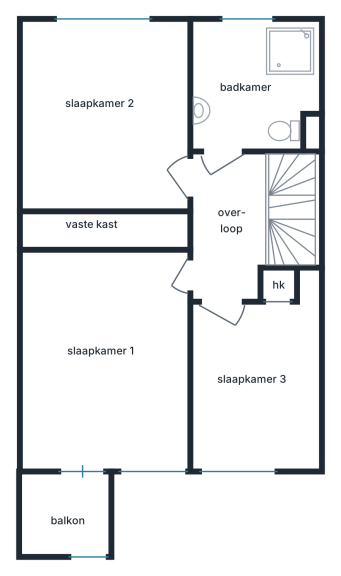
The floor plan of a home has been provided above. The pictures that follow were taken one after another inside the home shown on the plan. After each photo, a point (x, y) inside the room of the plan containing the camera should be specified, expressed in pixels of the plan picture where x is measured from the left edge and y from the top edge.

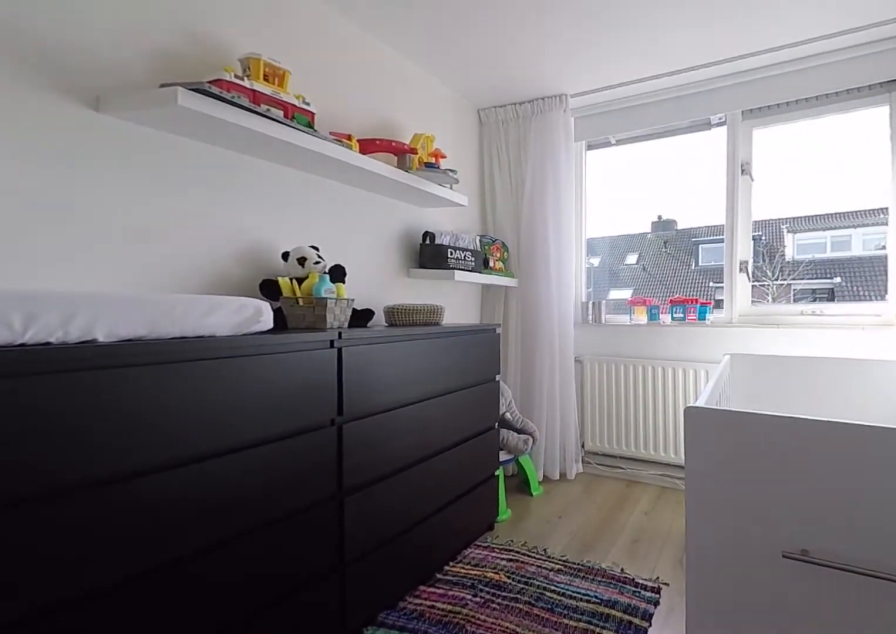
(256, 384)
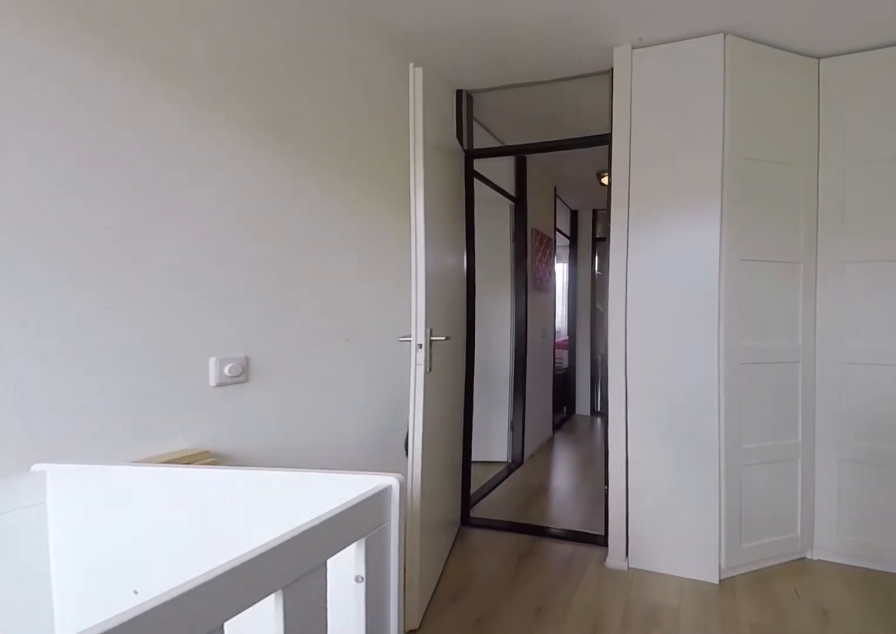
(256, 384)
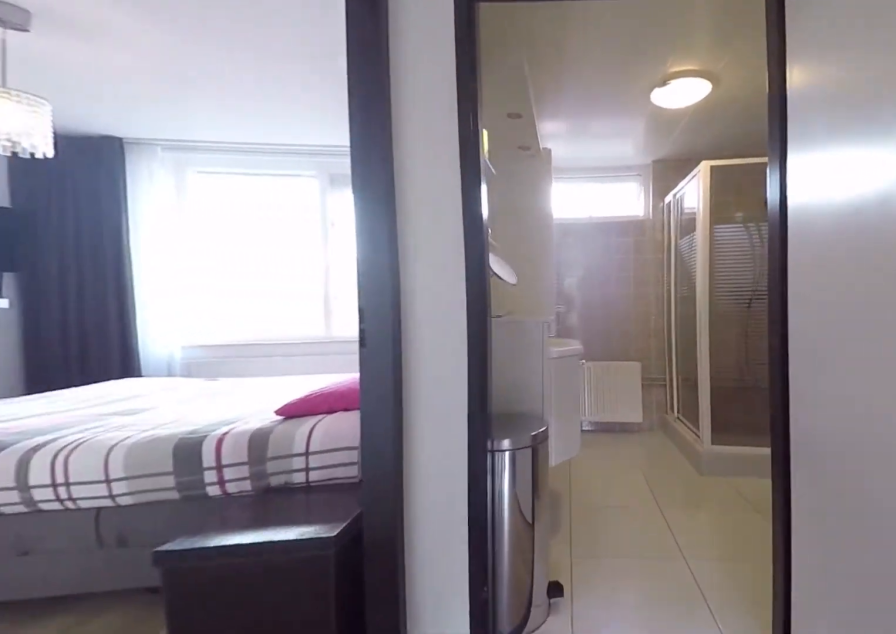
(229, 225)
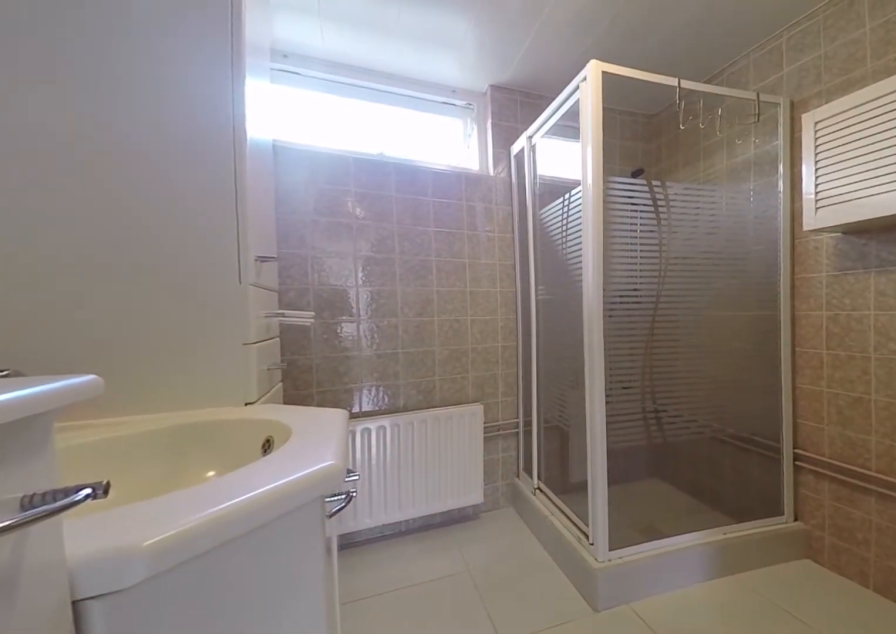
(252, 86)
